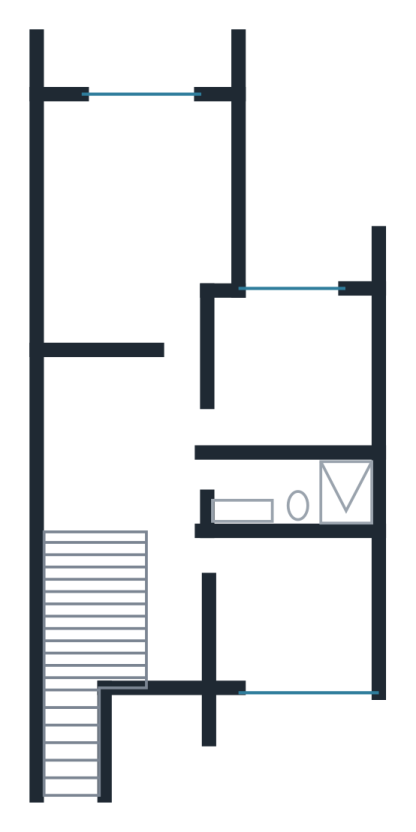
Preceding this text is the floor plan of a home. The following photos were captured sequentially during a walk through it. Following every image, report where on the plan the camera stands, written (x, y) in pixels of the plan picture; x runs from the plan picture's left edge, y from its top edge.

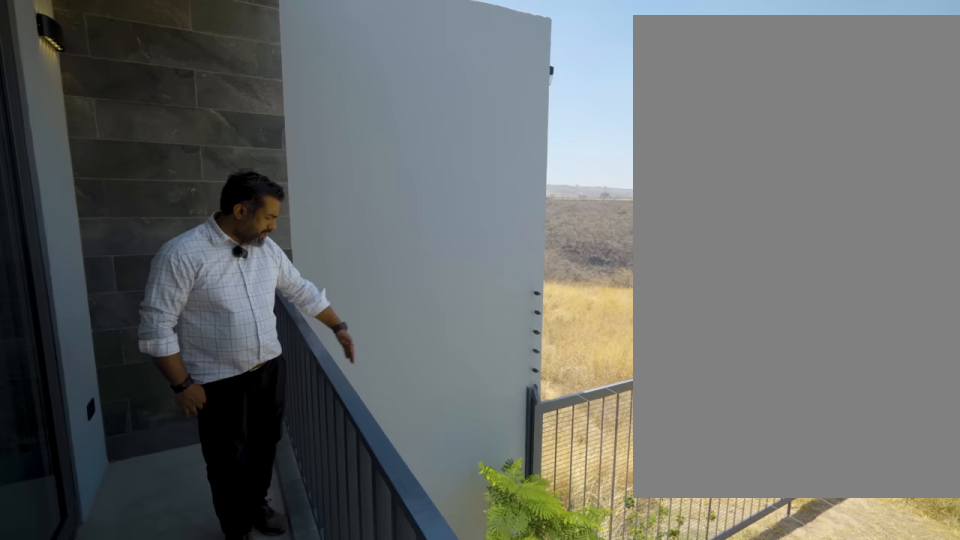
(134, 69)
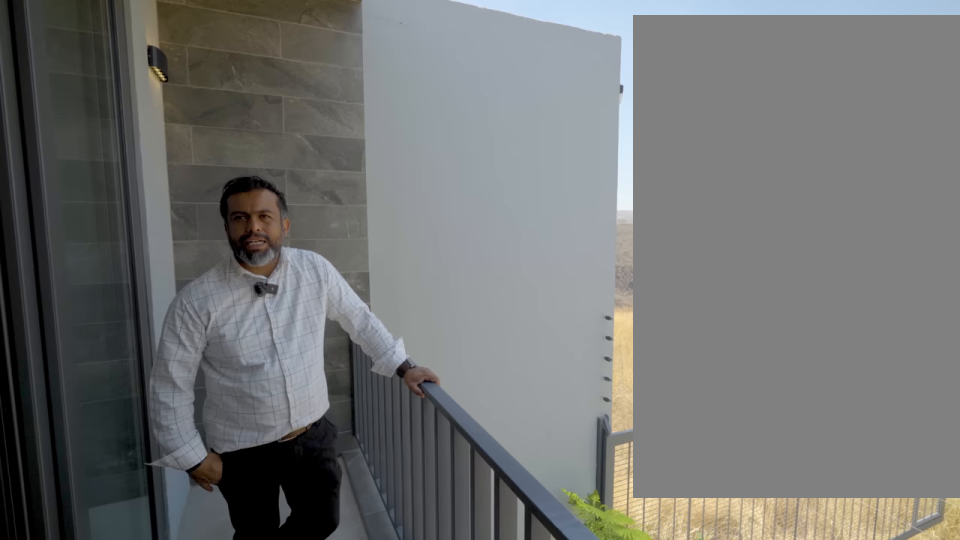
(157, 69)
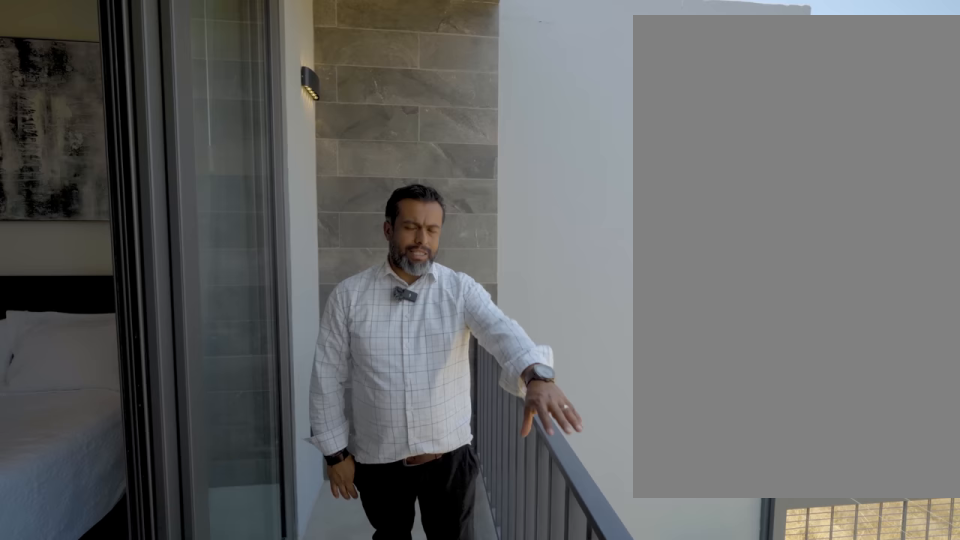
(157, 70)
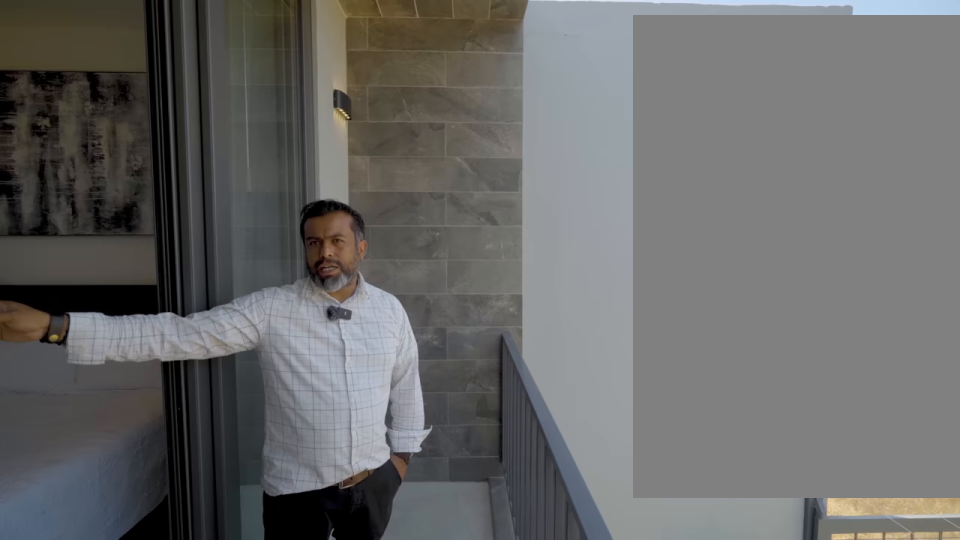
(156, 71)
